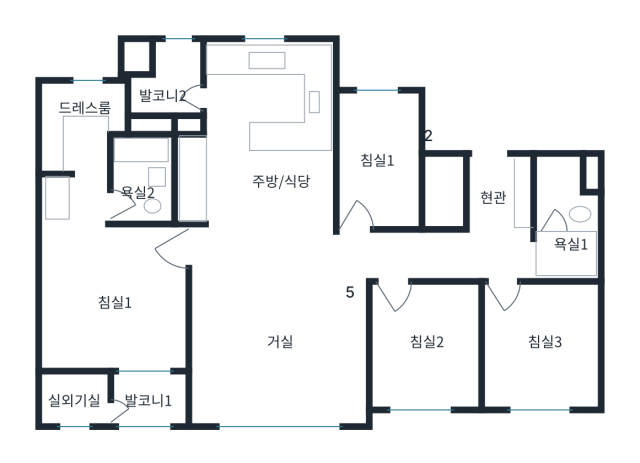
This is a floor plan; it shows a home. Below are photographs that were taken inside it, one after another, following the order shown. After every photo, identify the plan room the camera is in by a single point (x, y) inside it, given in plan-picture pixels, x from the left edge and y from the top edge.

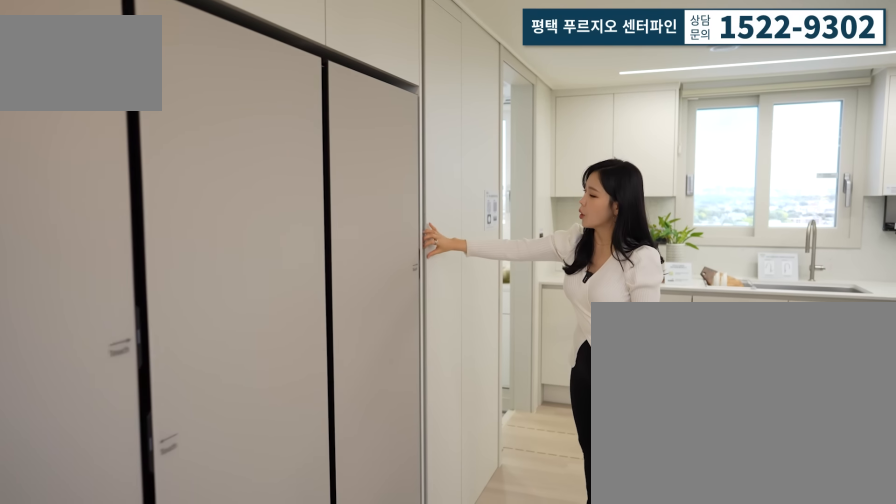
(274, 155)
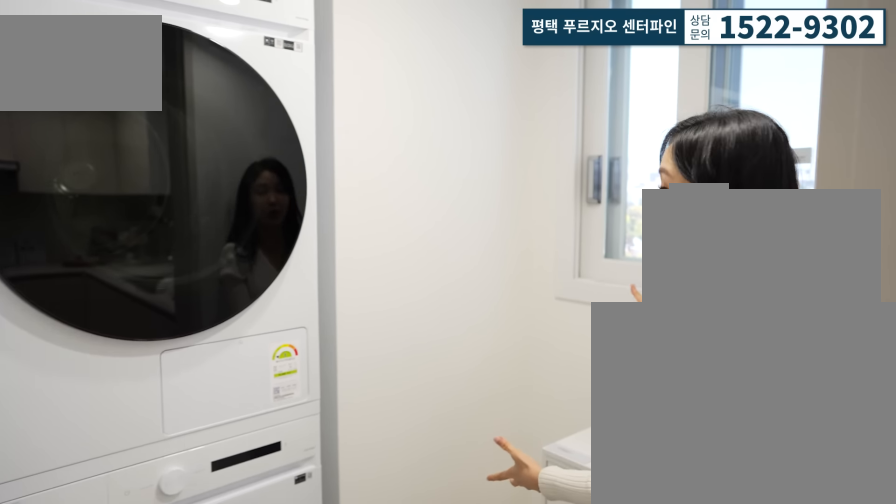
(159, 78)
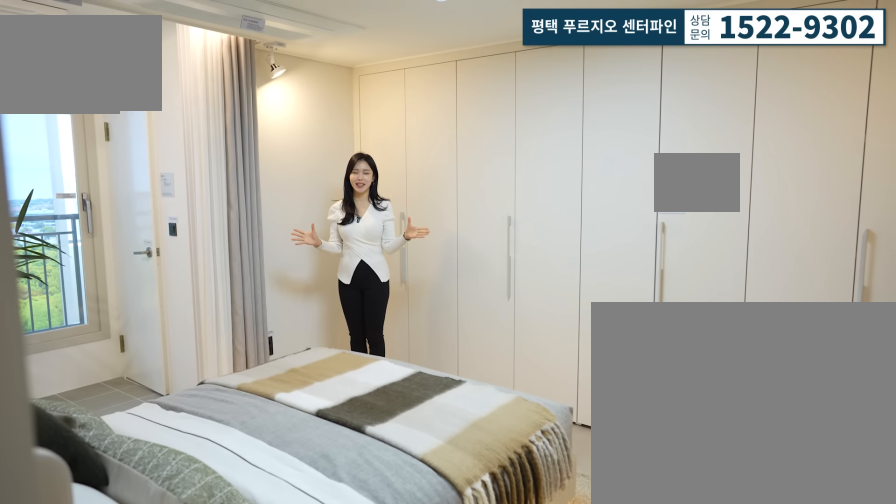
(115, 301)
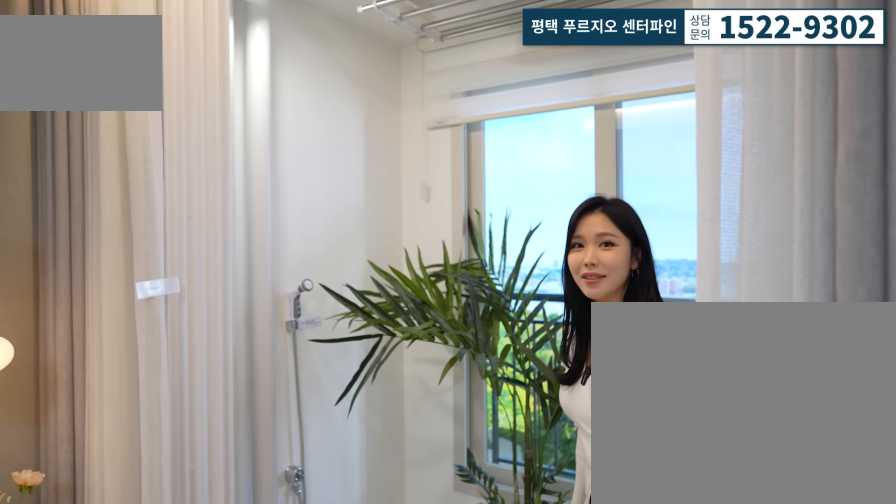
(141, 391)
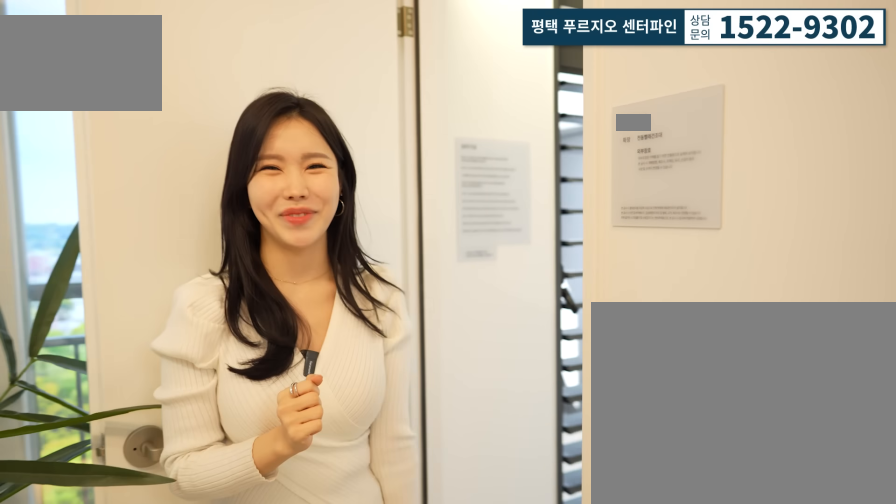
(141, 391)
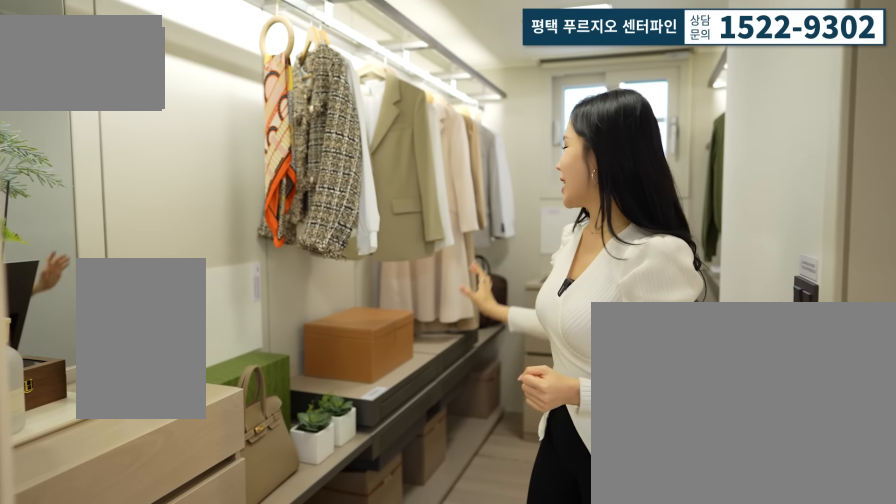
(83, 148)
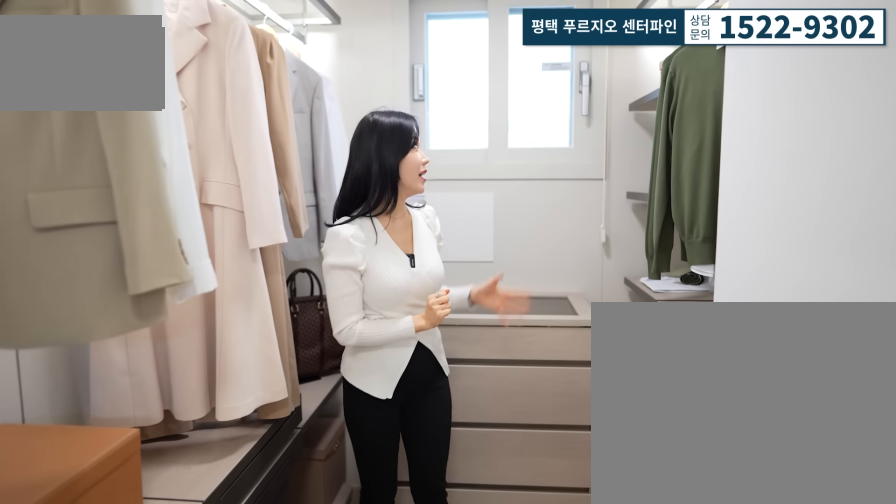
(83, 148)
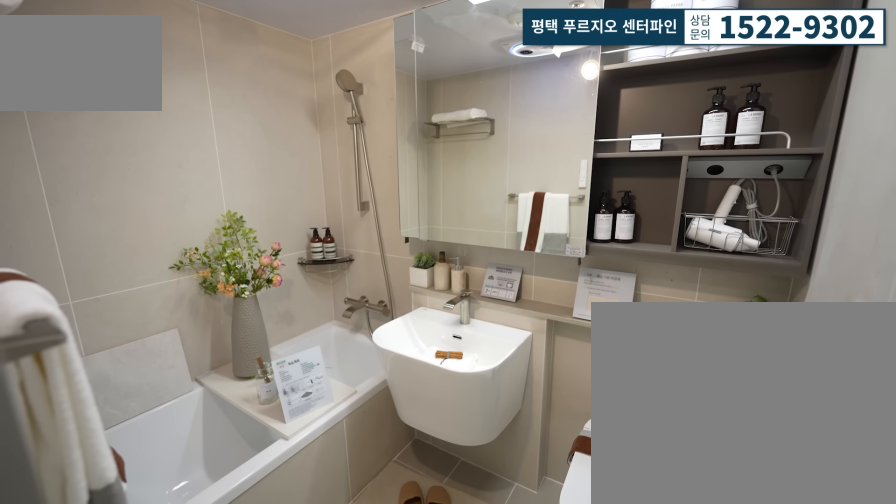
(140, 201)
